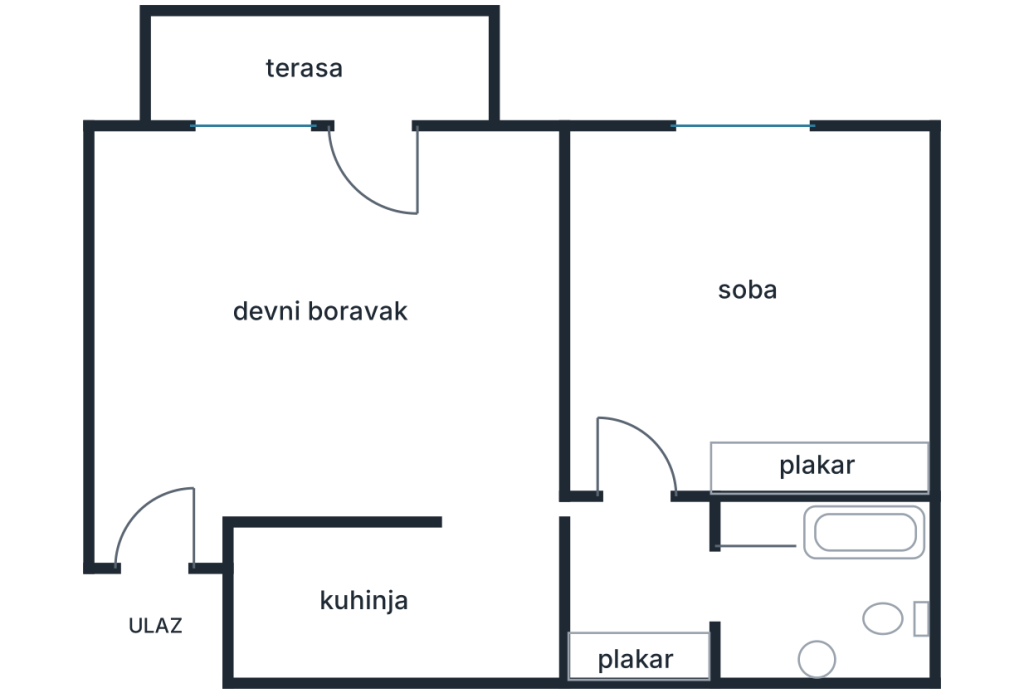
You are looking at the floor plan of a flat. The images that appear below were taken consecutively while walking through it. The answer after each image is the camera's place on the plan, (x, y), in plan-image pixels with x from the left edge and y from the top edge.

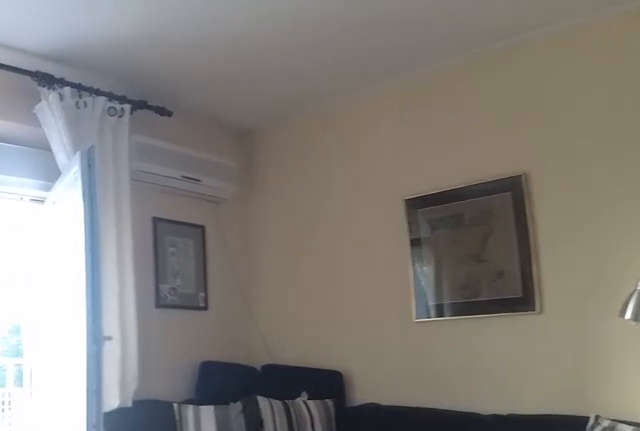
(156, 446)
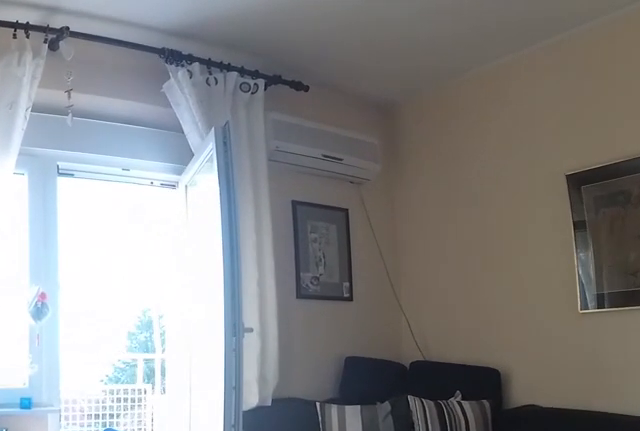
(162, 417)
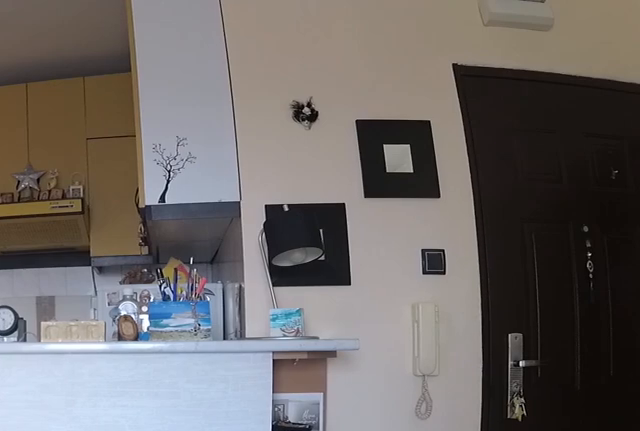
(292, 251)
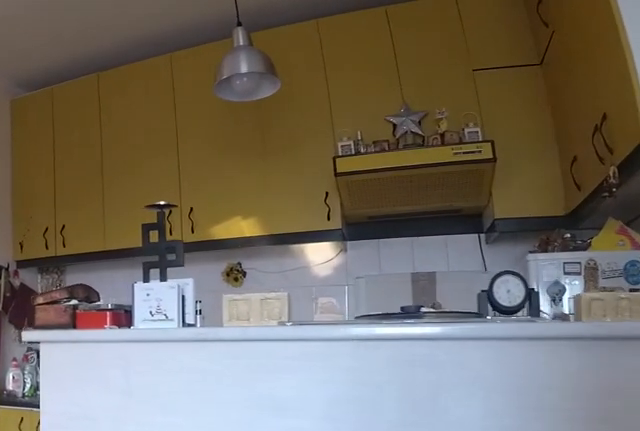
(329, 325)
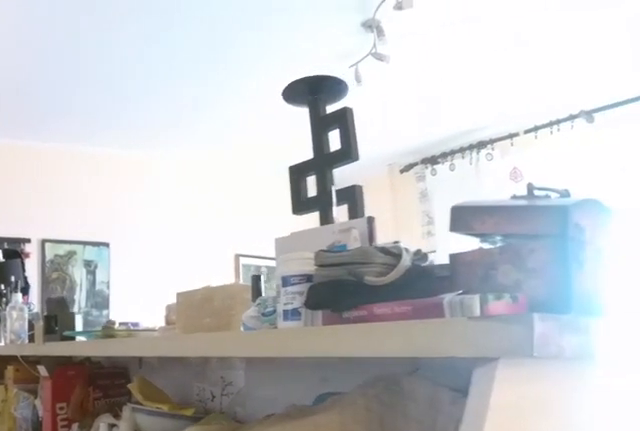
(469, 578)
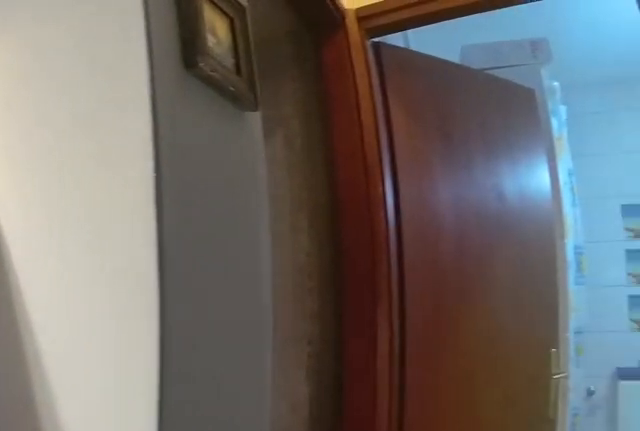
(504, 553)
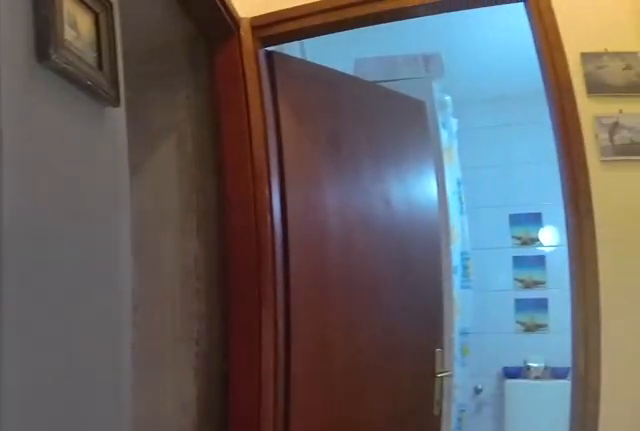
(504, 550)
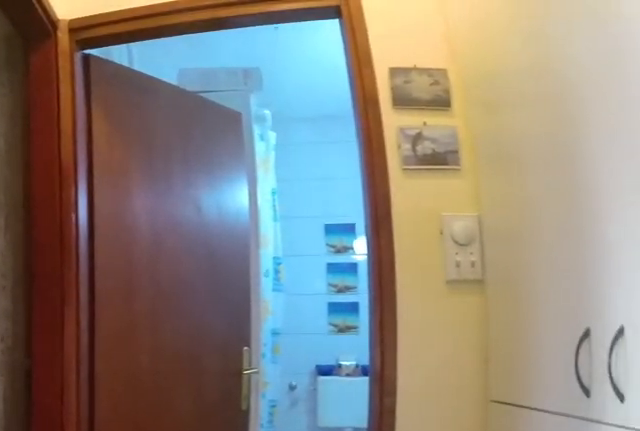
(508, 545)
